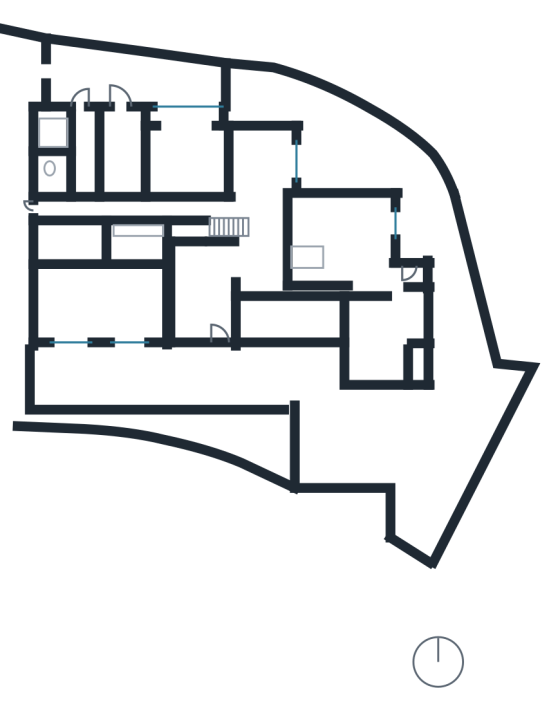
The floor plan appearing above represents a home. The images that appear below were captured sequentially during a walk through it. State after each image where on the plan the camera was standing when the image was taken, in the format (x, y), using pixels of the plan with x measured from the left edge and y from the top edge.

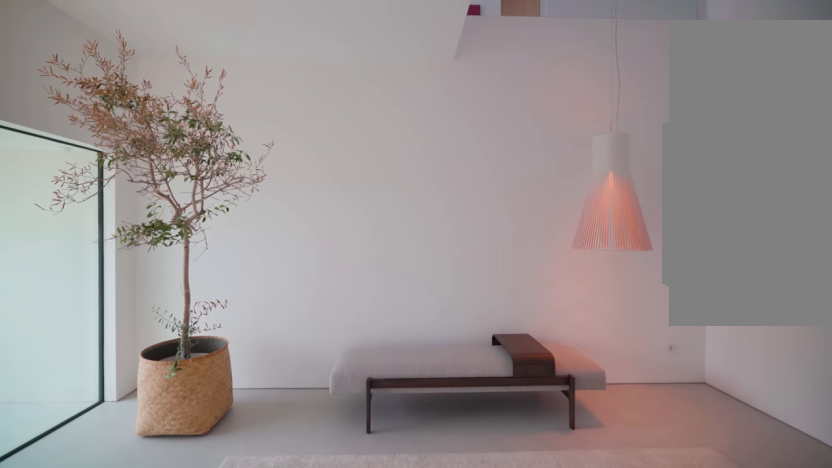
(222, 311)
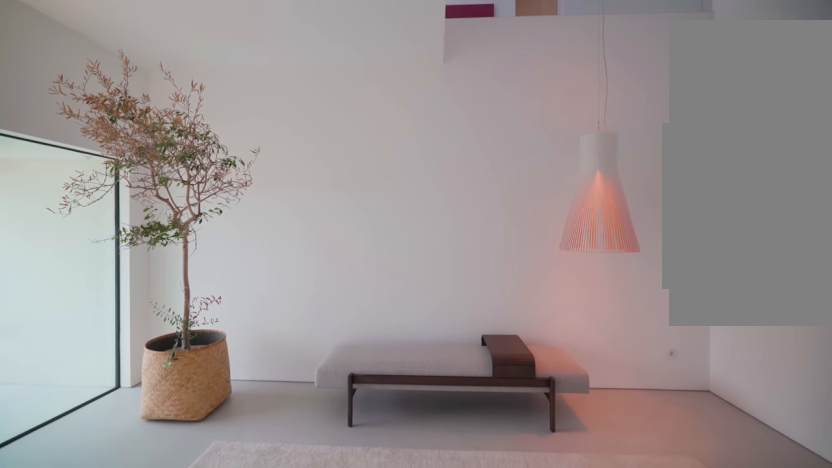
(221, 306)
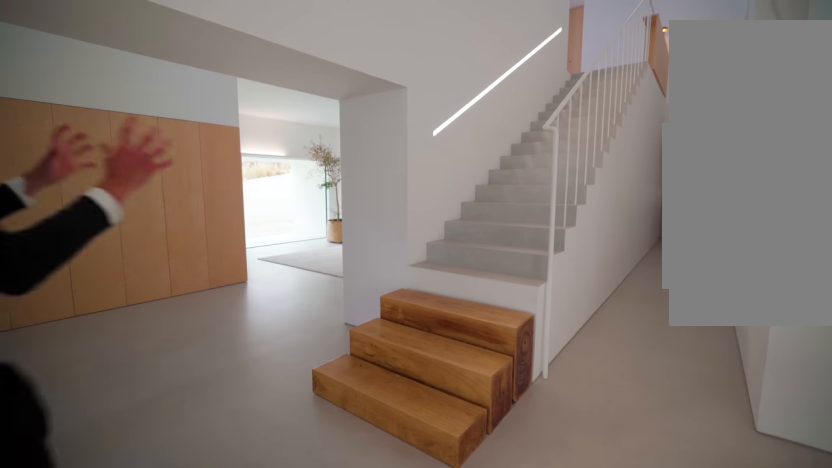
(280, 212)
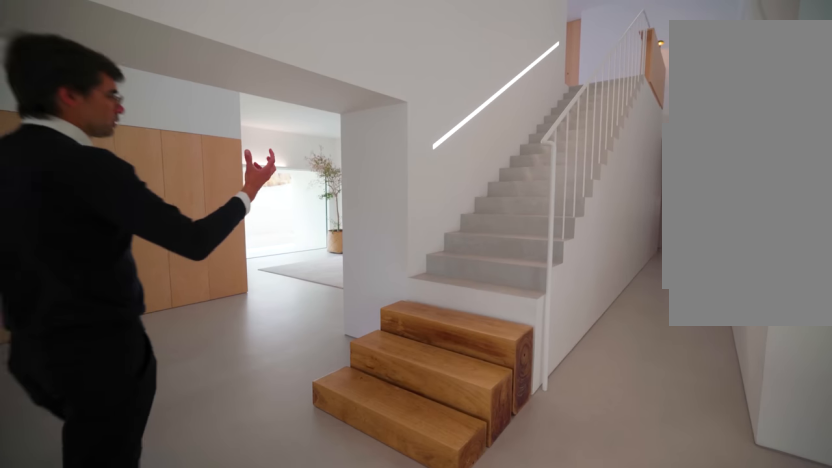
(280, 212)
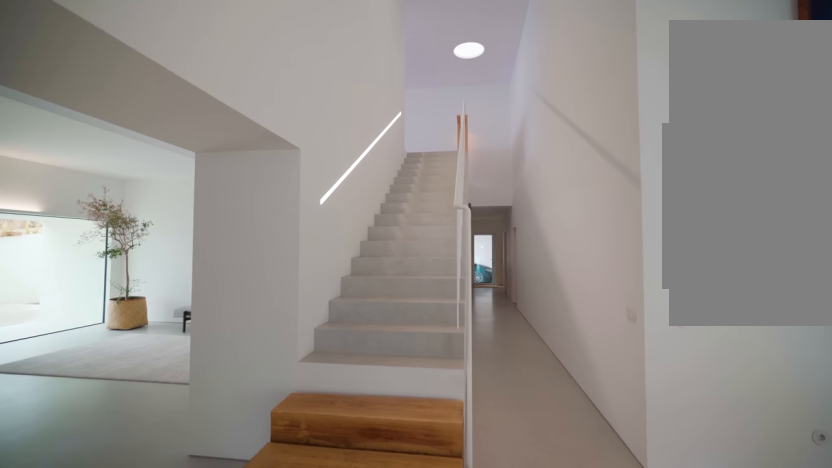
(279, 210)
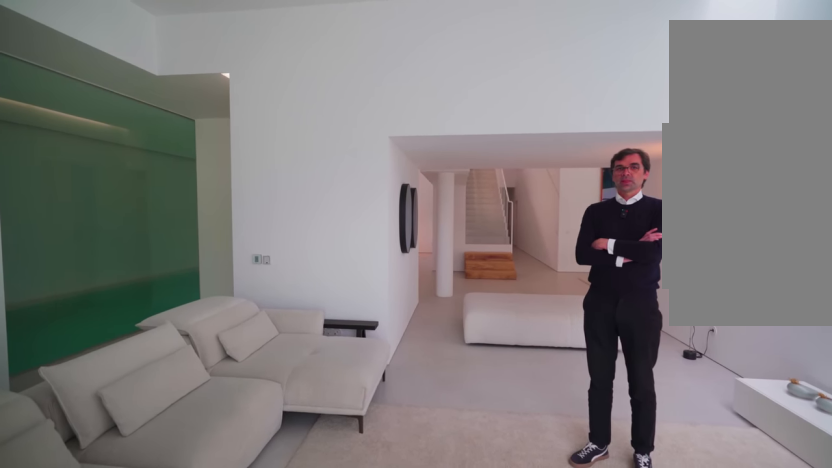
(370, 233)
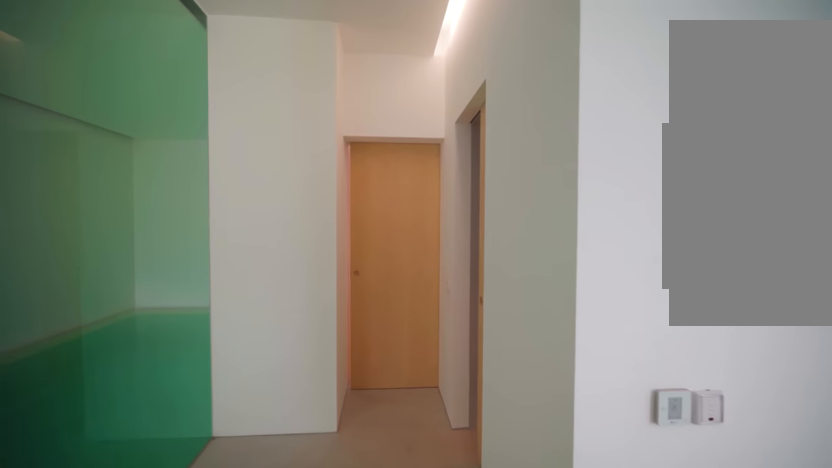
(347, 254)
